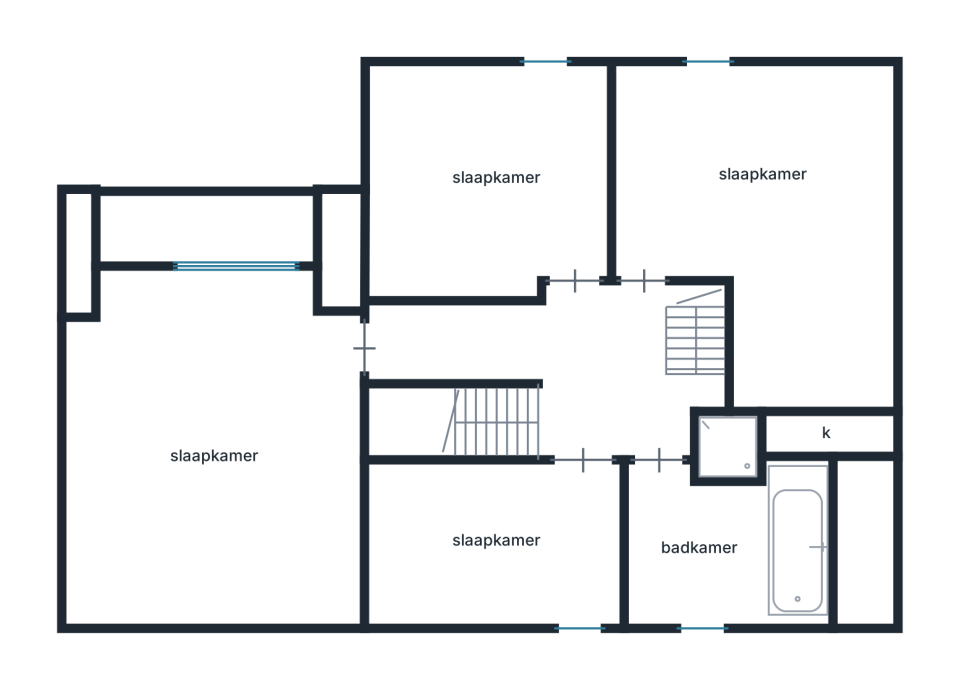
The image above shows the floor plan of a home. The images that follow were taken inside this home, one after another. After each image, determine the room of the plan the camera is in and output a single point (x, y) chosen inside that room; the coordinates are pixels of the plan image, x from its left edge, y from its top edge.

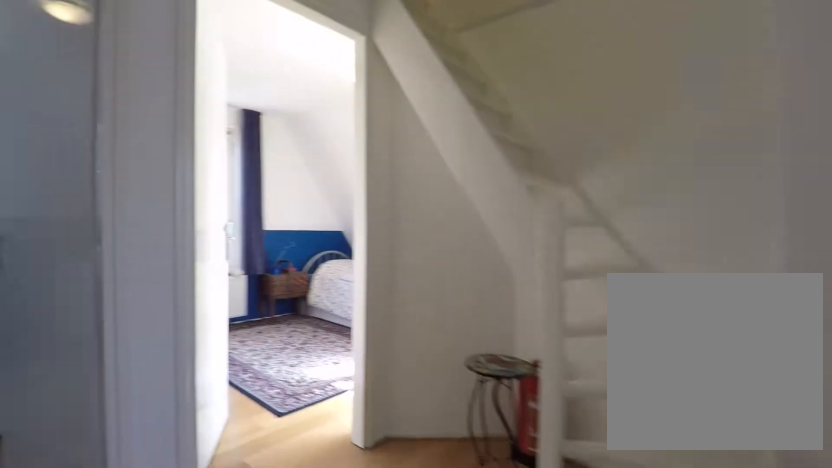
(564, 364)
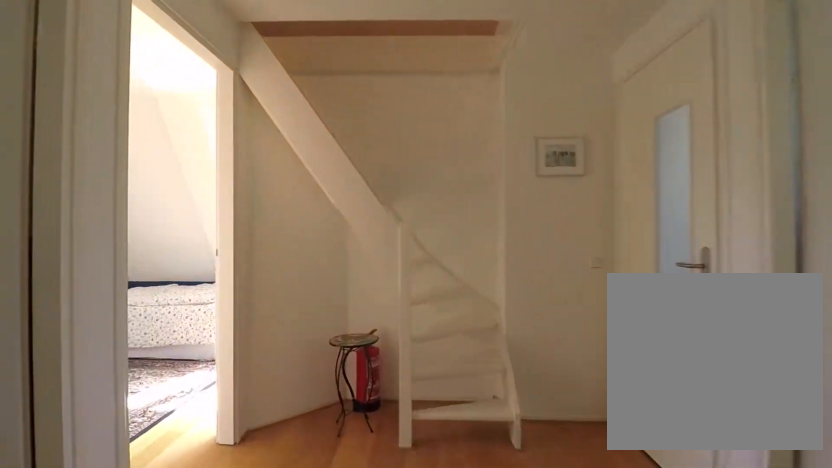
(564, 364)
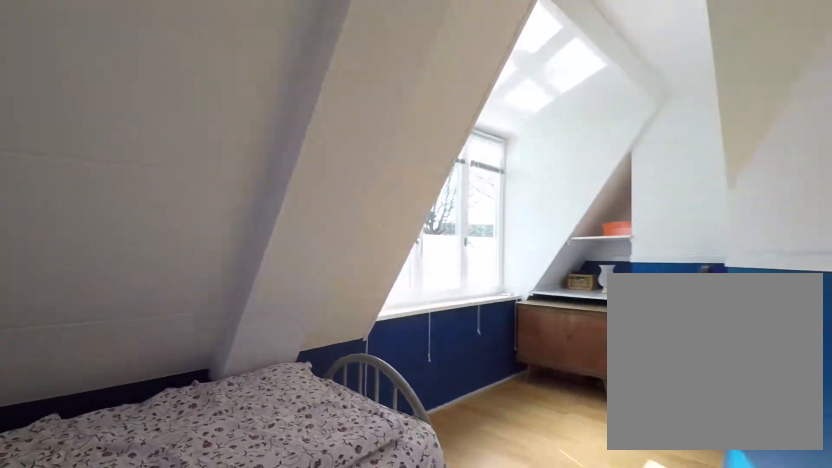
(752, 238)
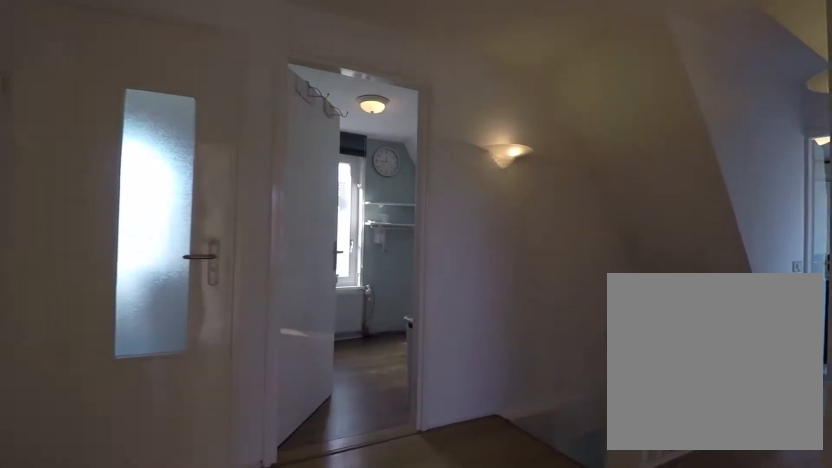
(564, 364)
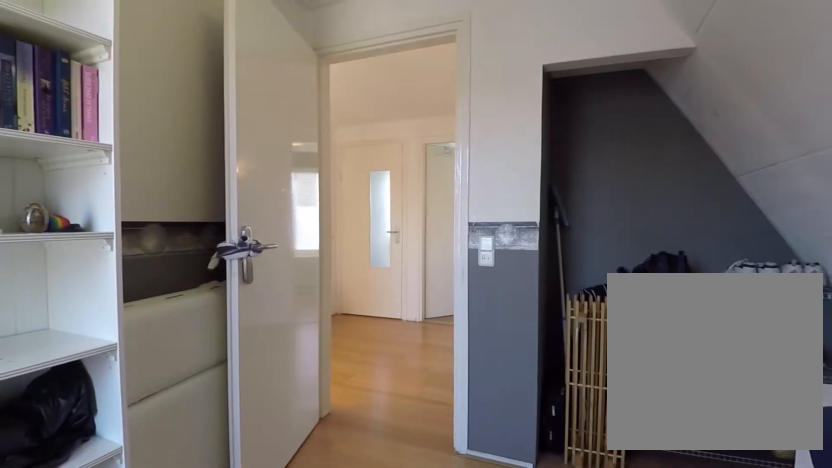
(487, 183)
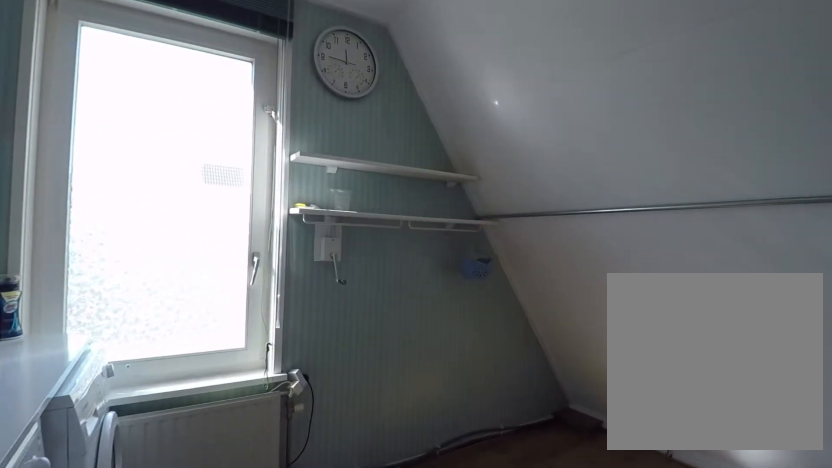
(497, 545)
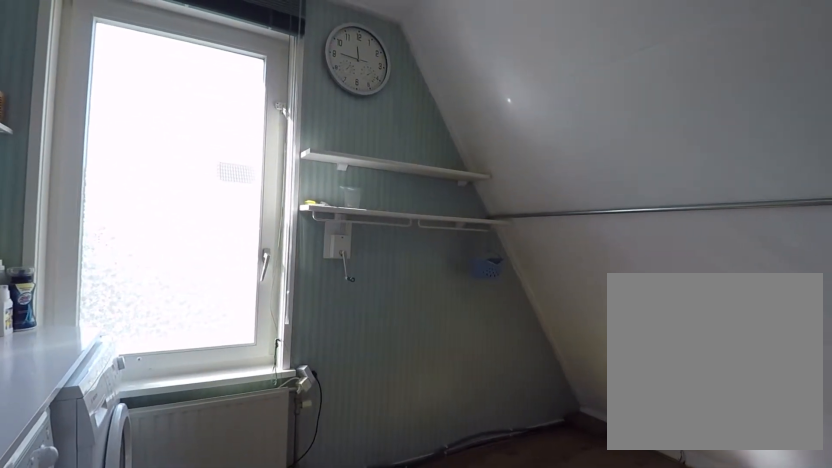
(497, 545)
